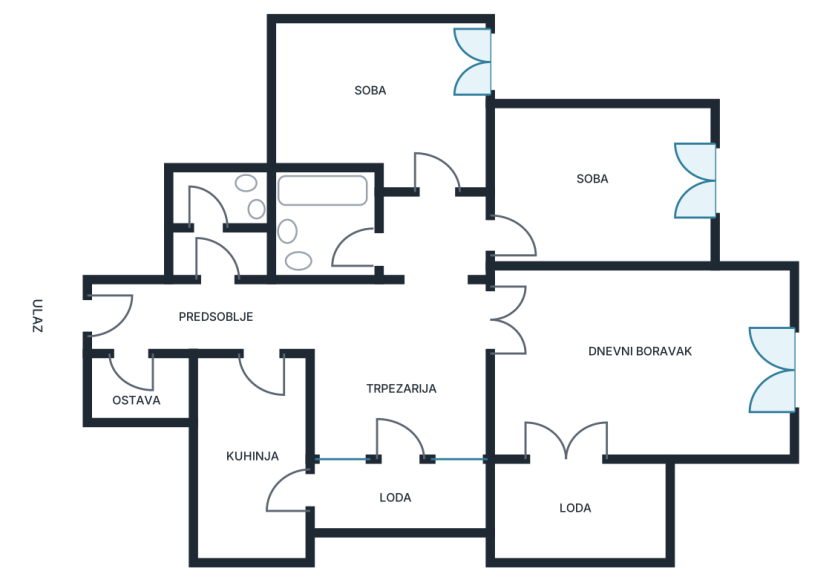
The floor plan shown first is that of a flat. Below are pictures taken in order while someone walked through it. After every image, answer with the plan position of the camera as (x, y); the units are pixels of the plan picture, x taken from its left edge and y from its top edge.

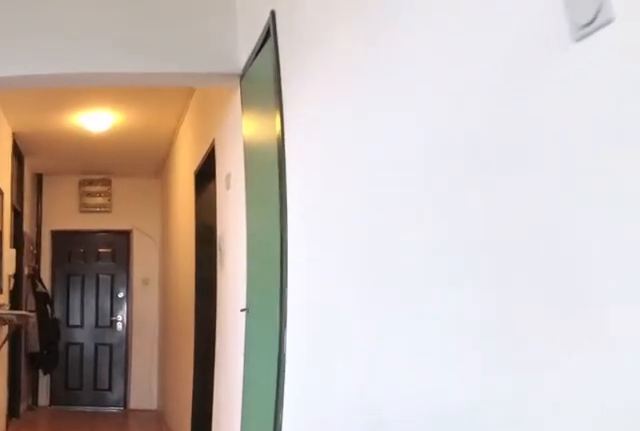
(464, 332)
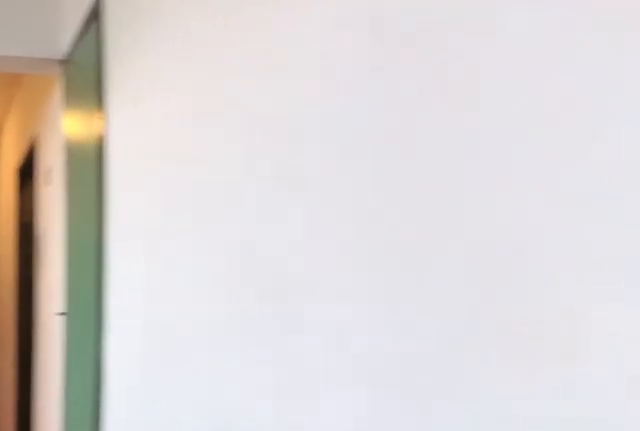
(451, 333)
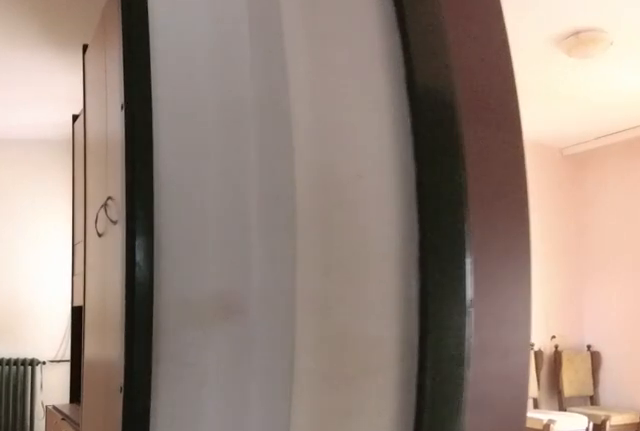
(436, 302)
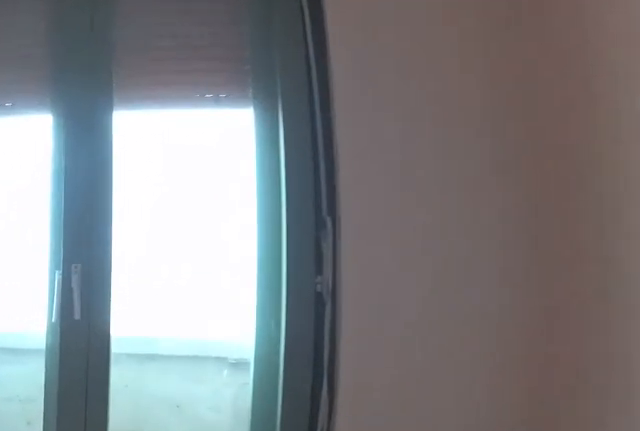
(615, 225)
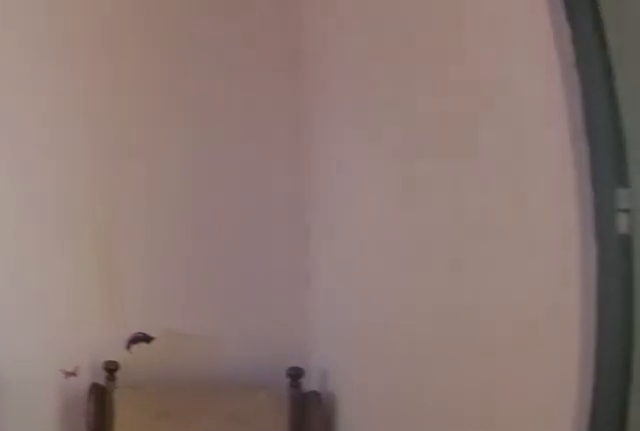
(709, 221)
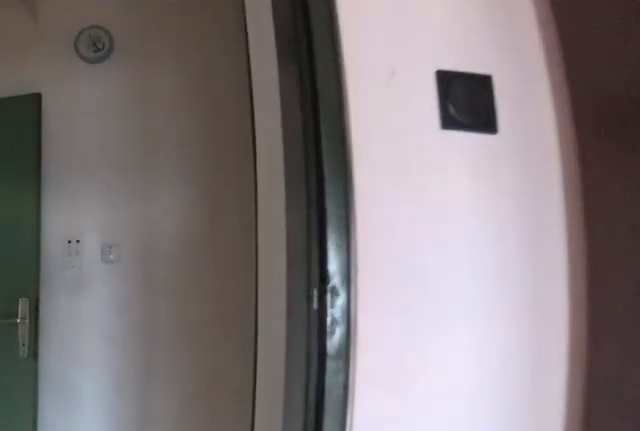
(589, 217)
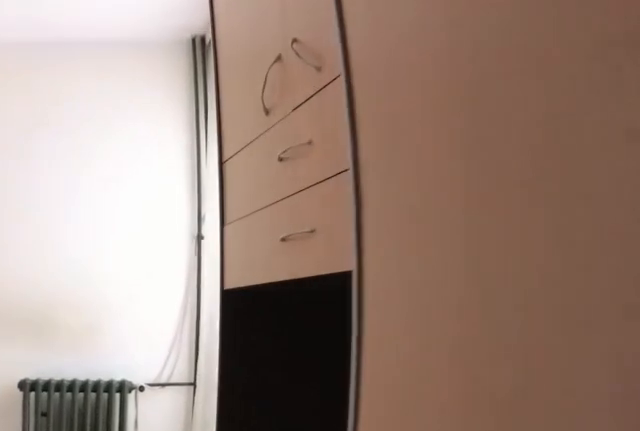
(437, 221)
